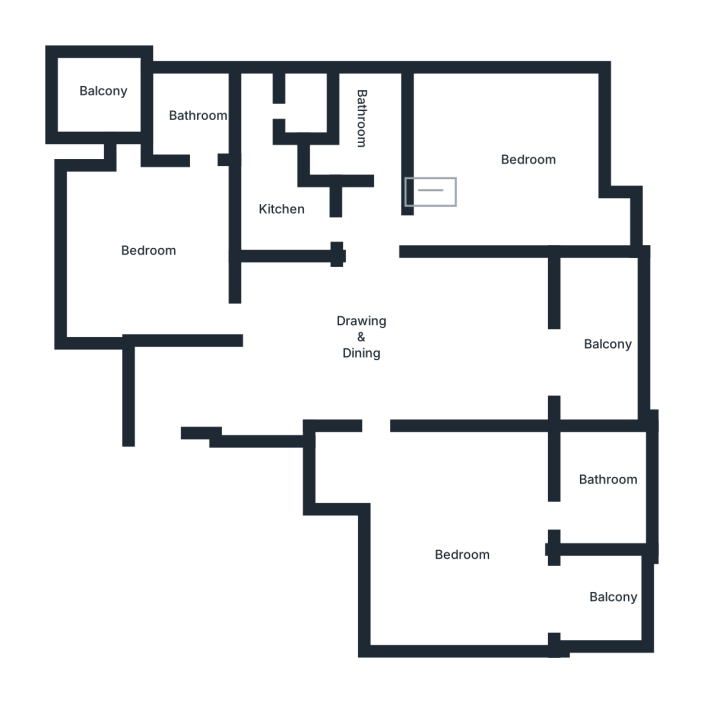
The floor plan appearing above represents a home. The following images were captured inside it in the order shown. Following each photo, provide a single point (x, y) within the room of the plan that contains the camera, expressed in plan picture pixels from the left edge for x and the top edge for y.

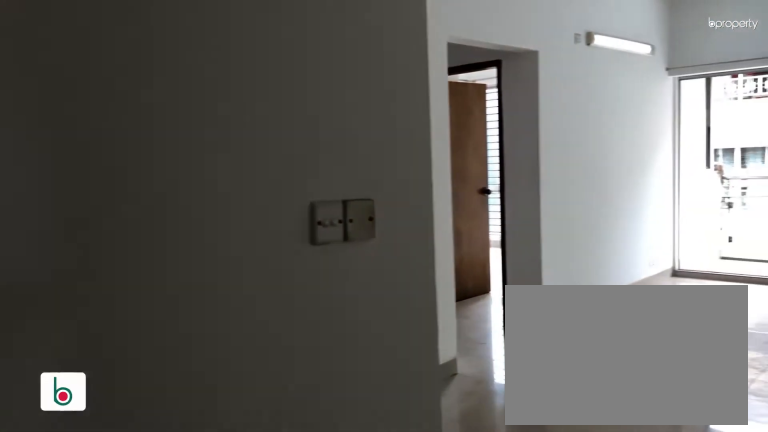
(366, 337)
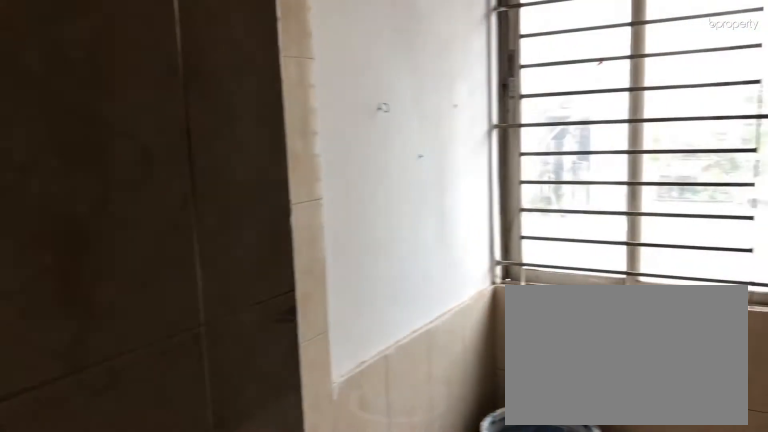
(284, 204)
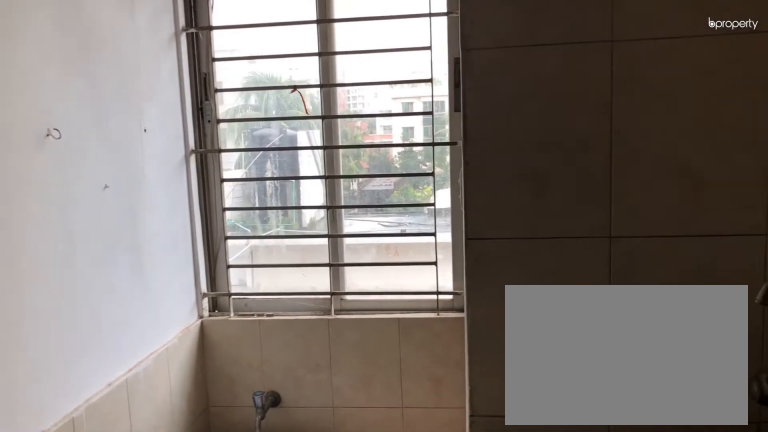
(284, 204)
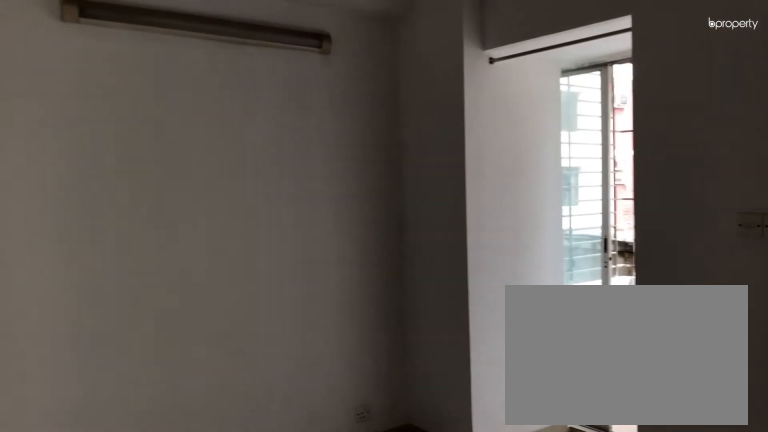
(154, 247)
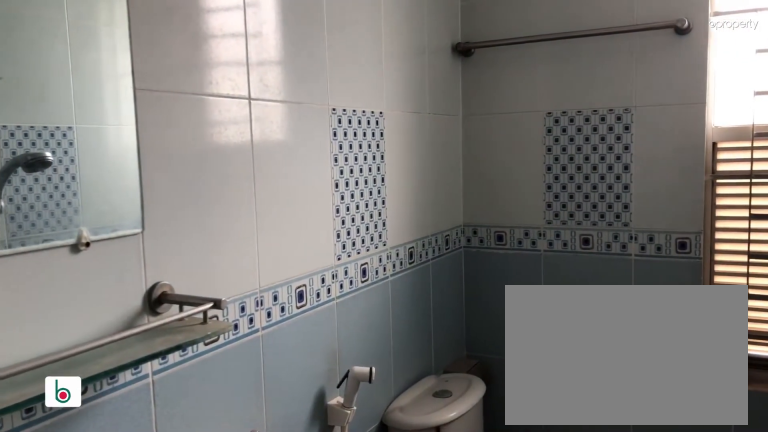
(197, 115)
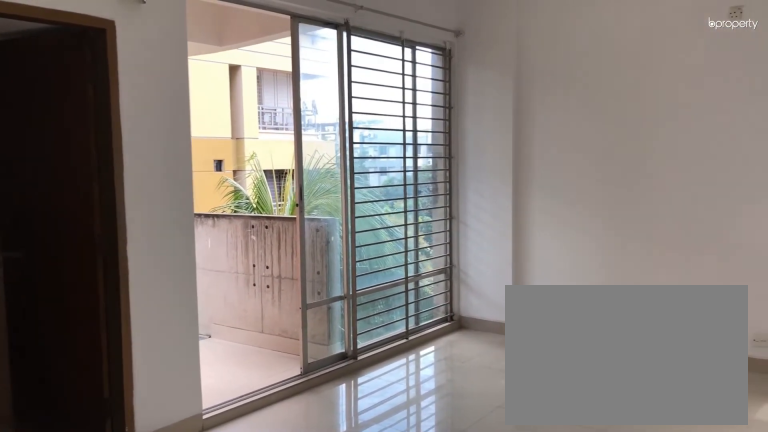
(464, 551)
